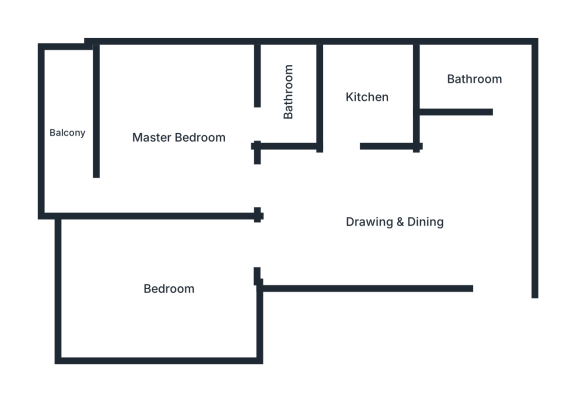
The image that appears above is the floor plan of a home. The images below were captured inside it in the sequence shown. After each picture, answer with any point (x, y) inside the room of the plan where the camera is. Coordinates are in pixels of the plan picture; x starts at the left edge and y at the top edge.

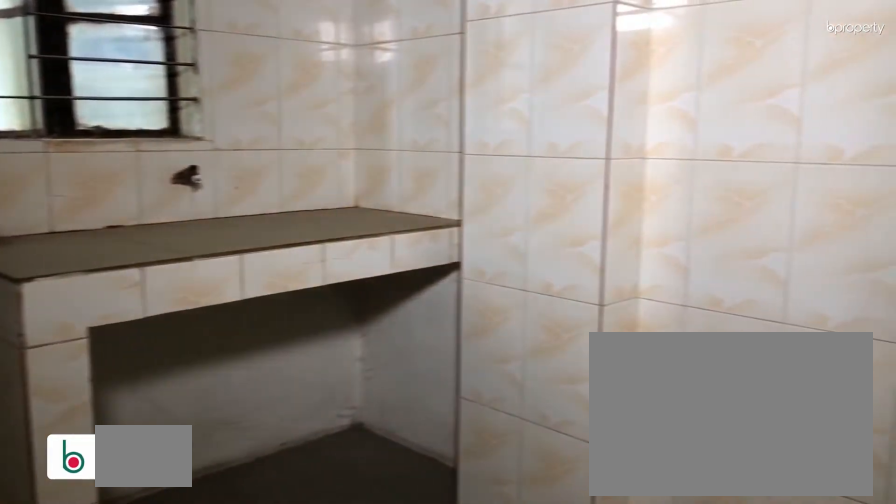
(367, 93)
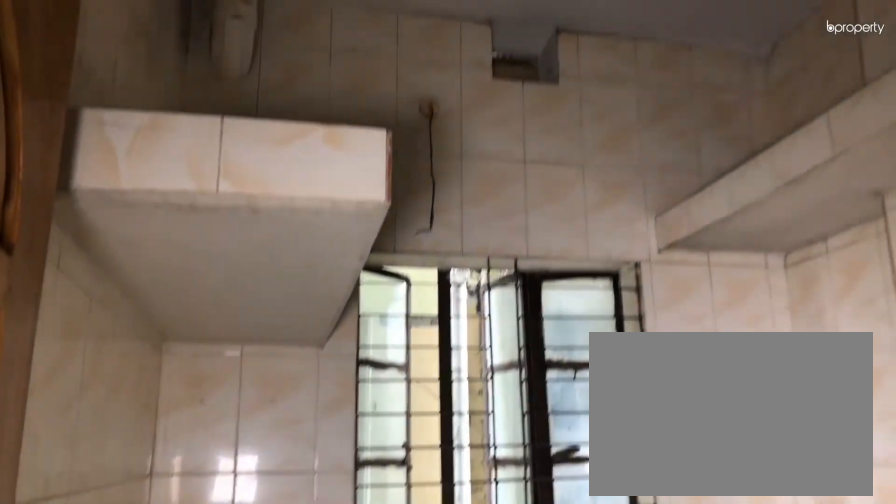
(368, 93)
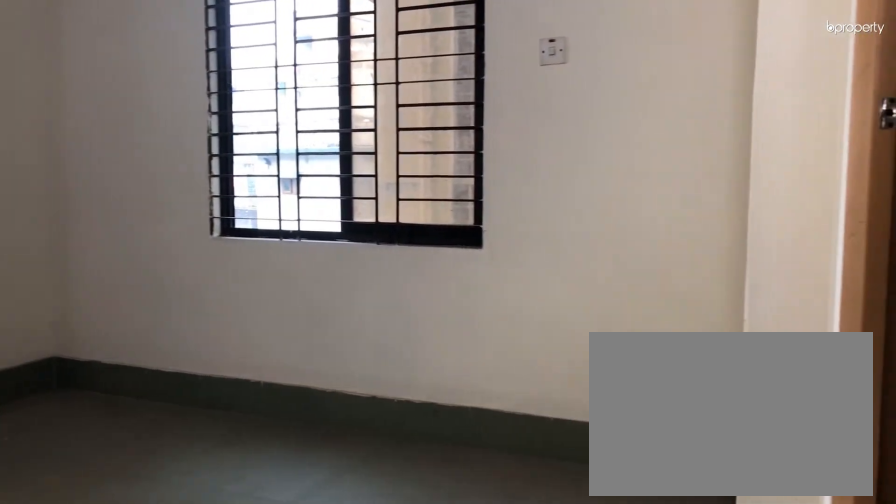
(175, 142)
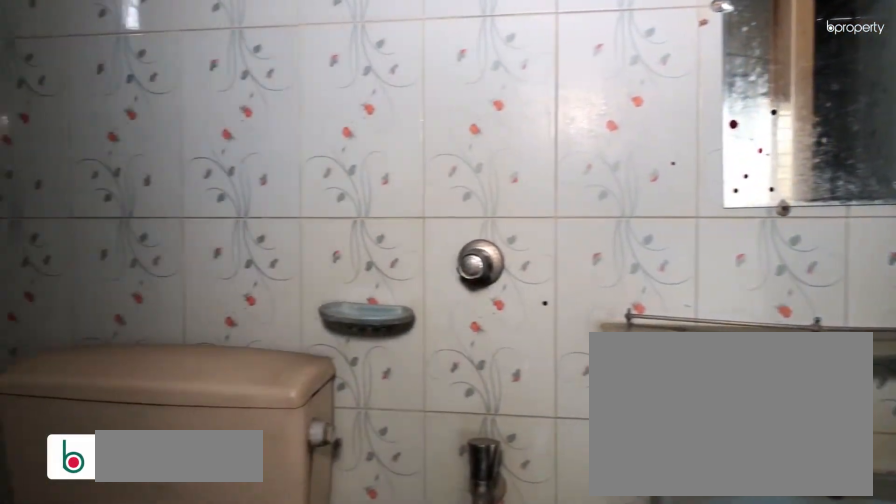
(286, 101)
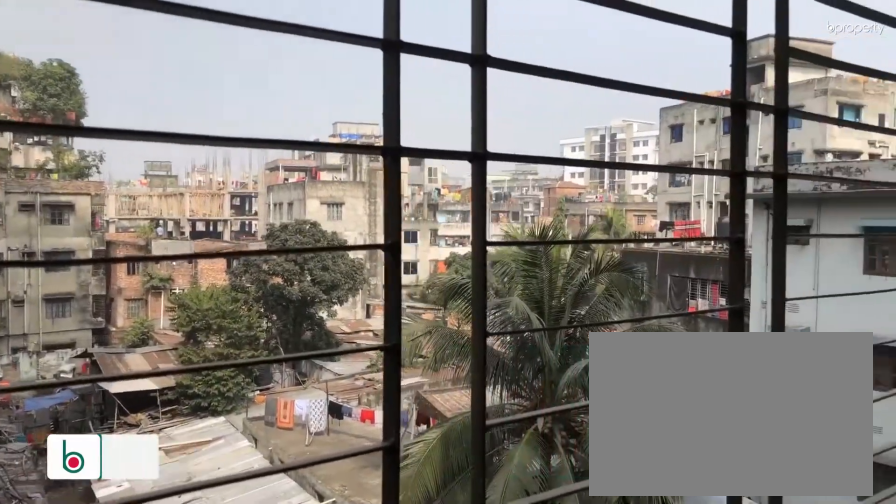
(66, 133)
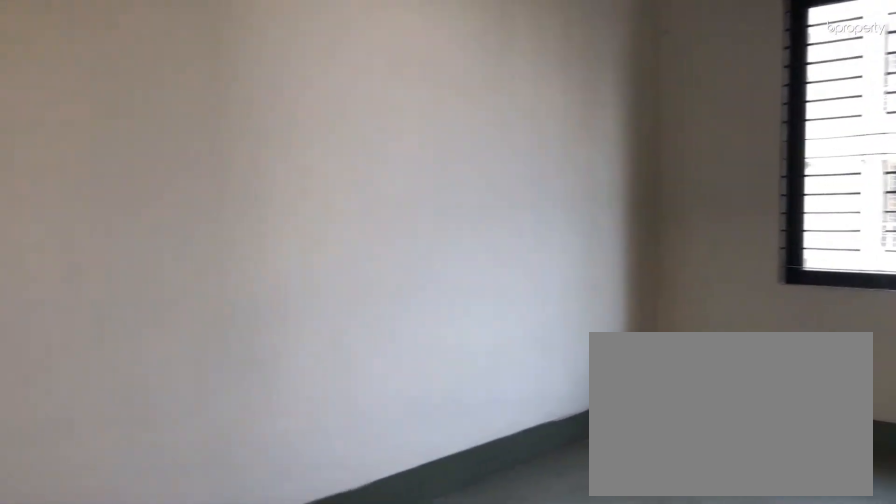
(168, 287)
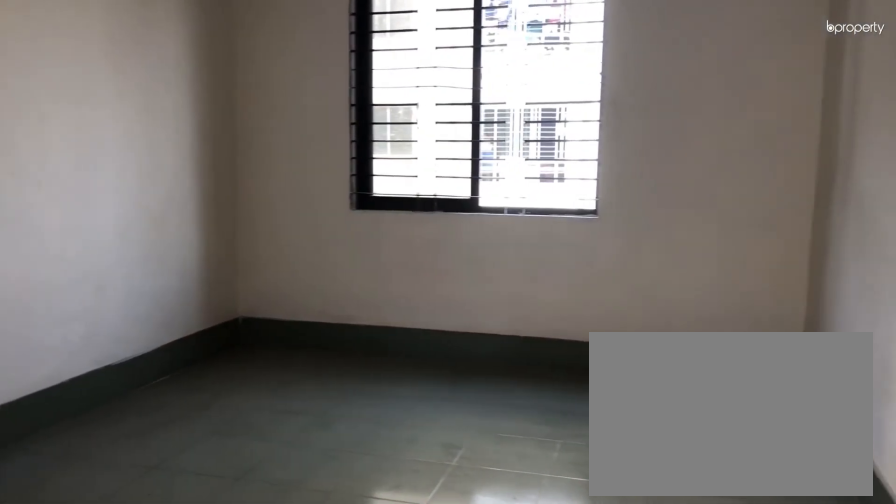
(168, 287)
